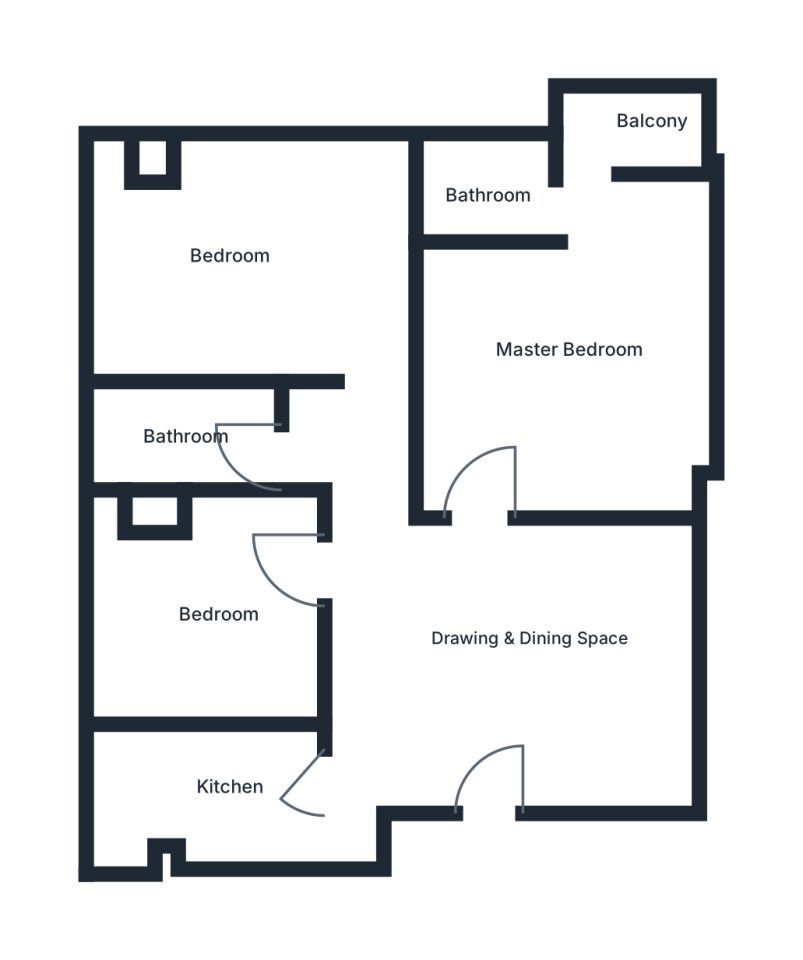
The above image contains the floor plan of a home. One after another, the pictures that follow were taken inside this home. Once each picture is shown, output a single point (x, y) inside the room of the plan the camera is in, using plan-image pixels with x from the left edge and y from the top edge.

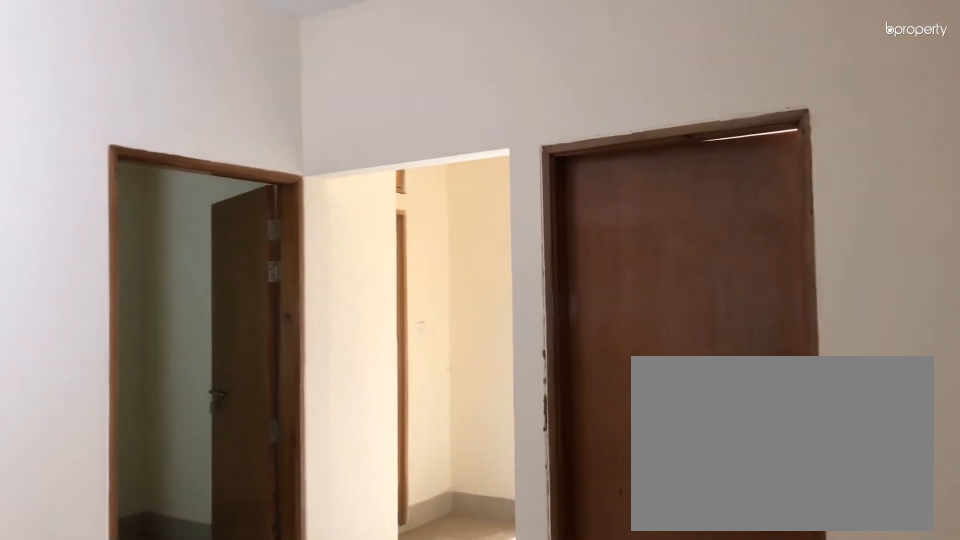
(472, 649)
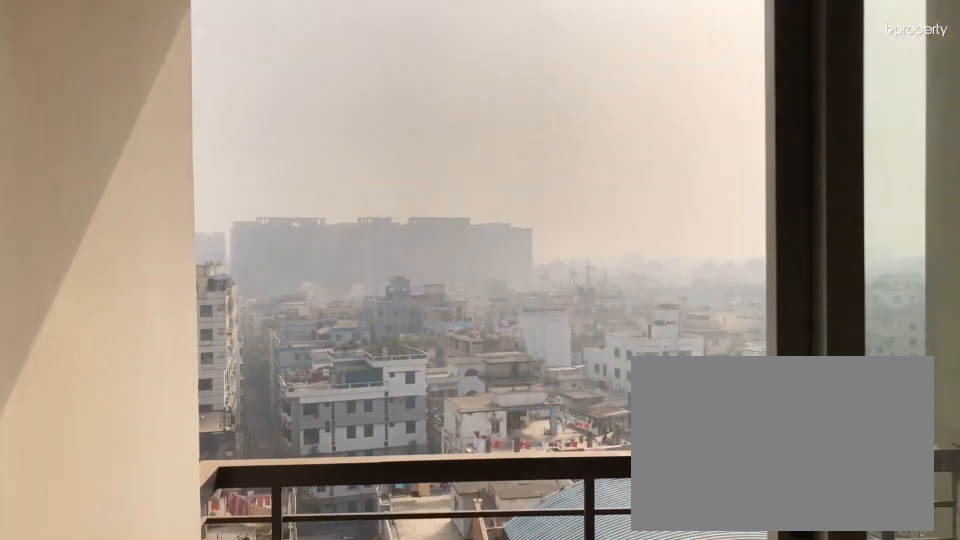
(633, 135)
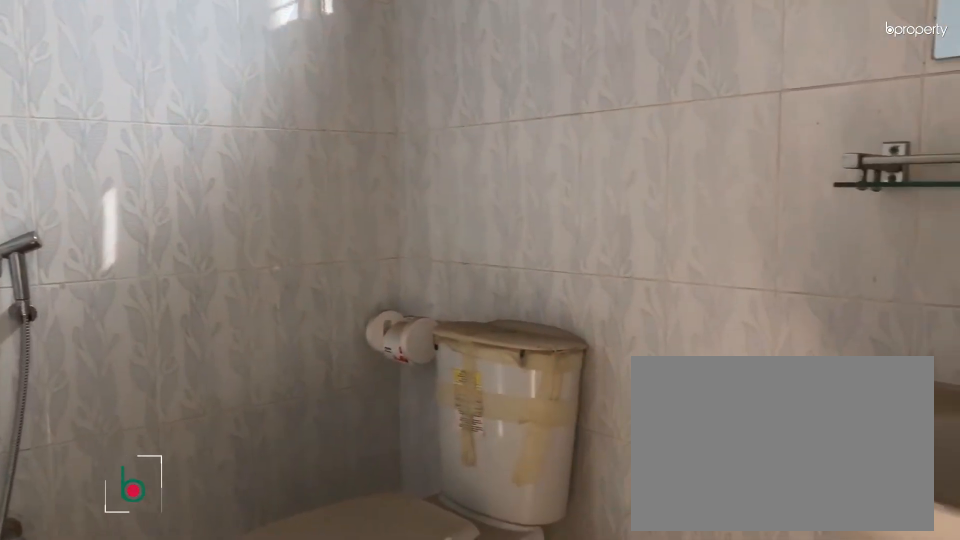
(488, 192)
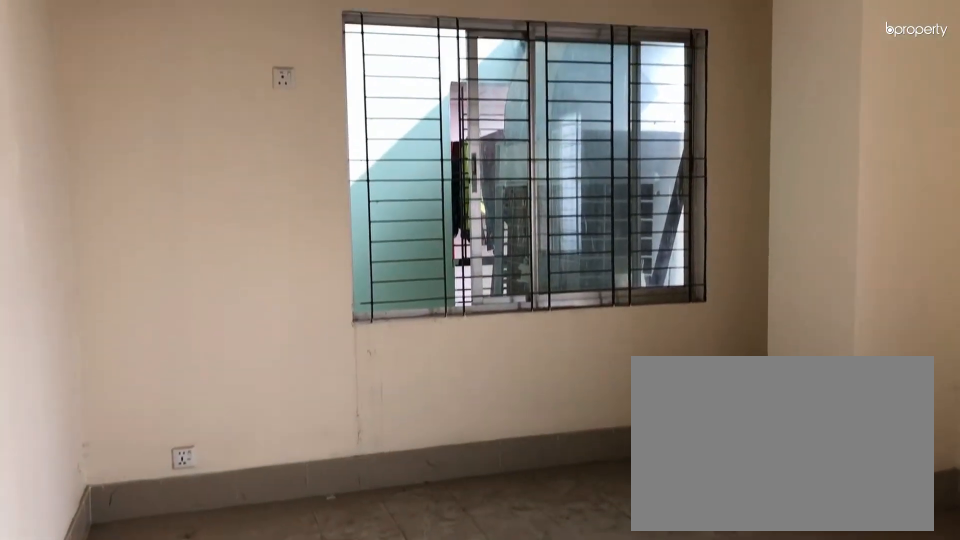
(221, 254)
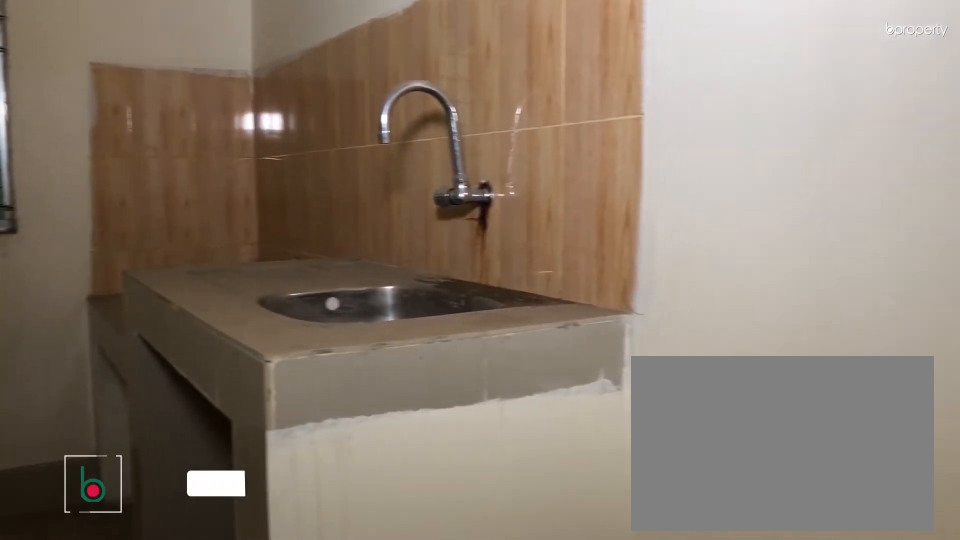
(224, 802)
